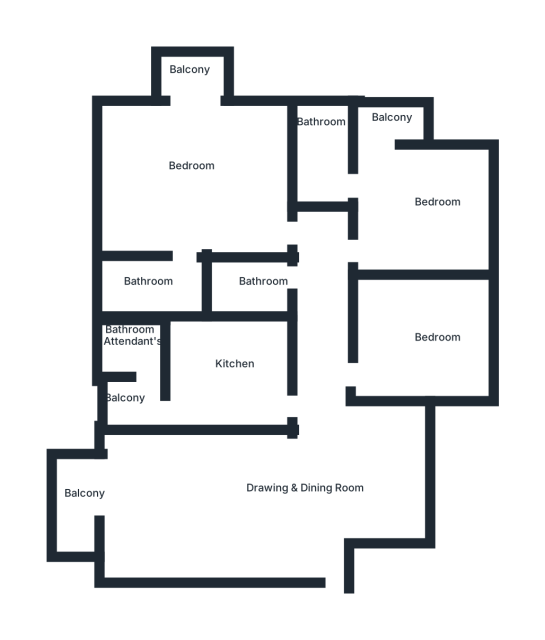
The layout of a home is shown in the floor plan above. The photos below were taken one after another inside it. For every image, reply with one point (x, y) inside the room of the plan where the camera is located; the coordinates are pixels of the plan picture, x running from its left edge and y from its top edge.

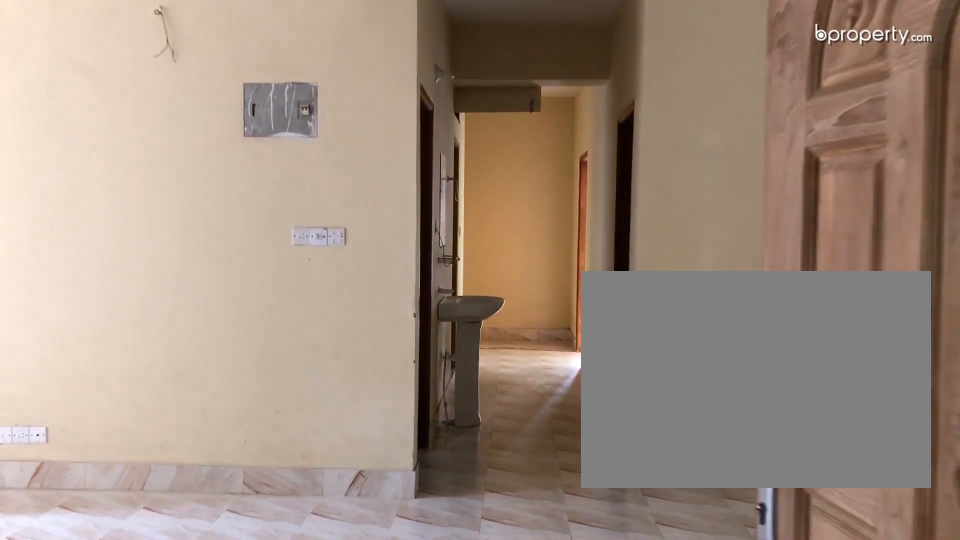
(291, 528)
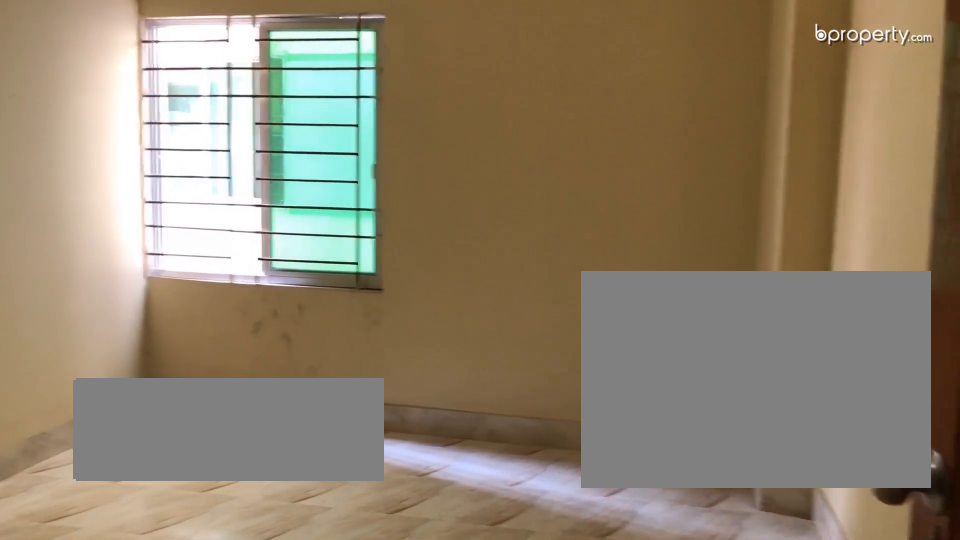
(401, 348)
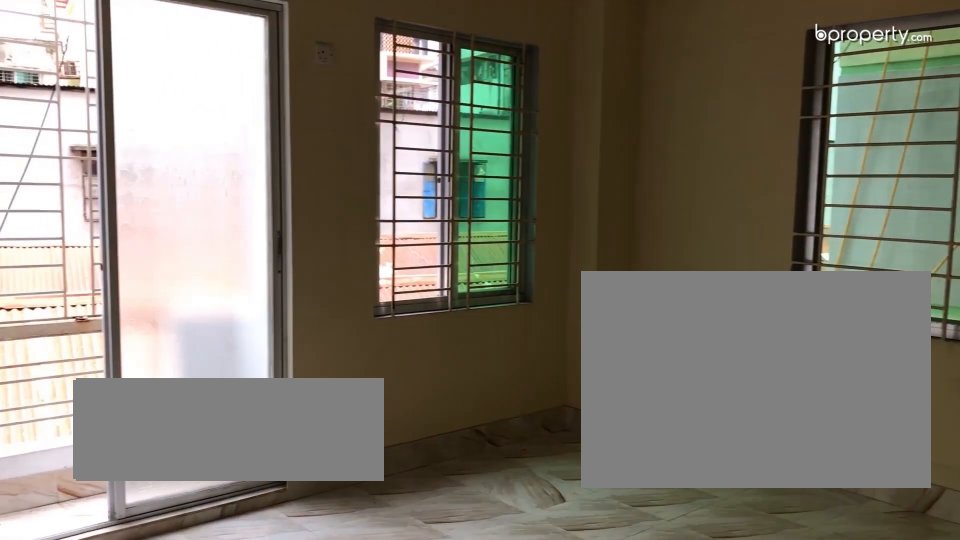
(386, 197)
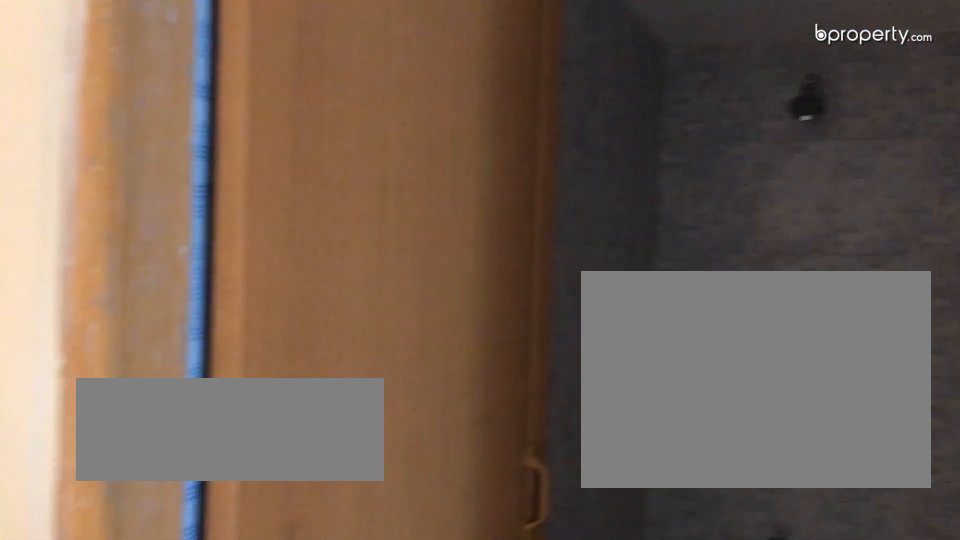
(260, 285)
